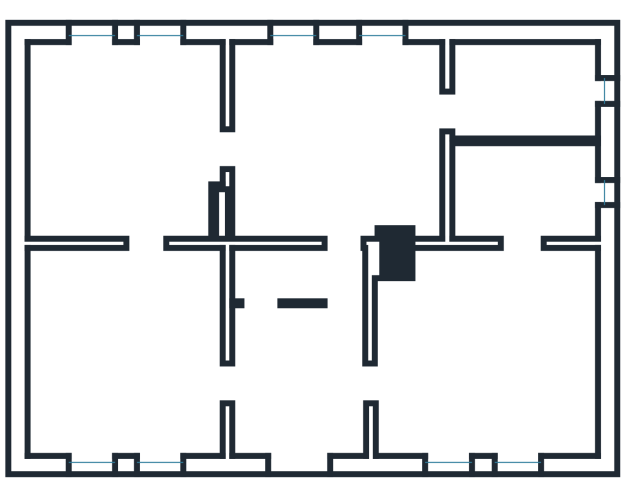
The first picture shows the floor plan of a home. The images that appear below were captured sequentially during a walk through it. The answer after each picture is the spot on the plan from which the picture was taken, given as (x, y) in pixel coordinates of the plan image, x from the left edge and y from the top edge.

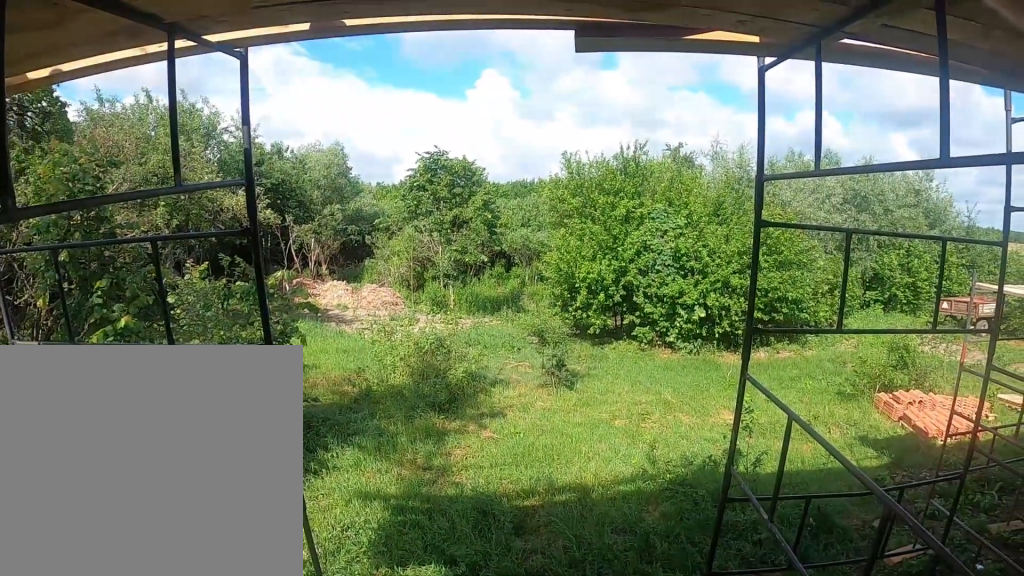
(107, 75)
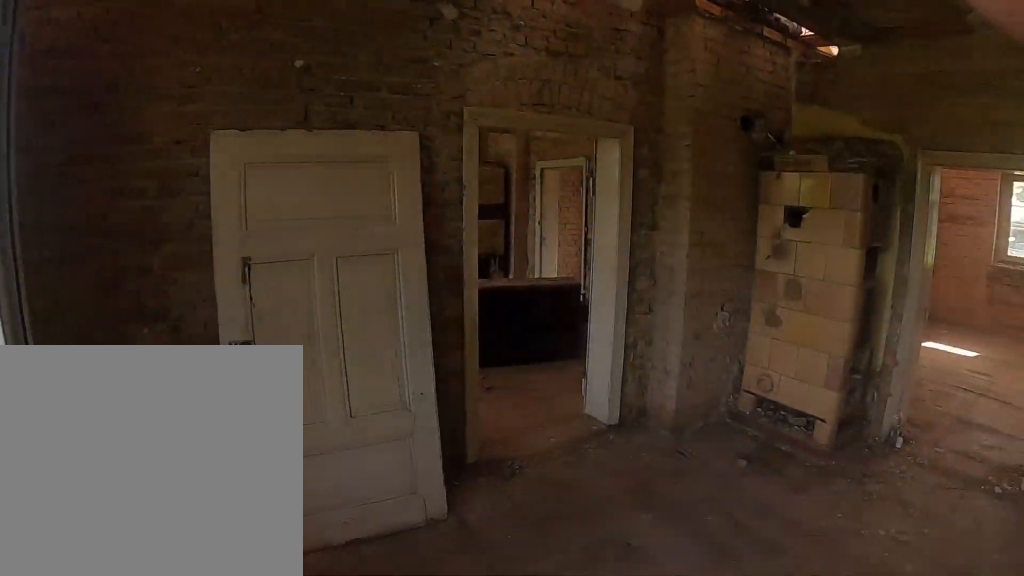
(160, 122)
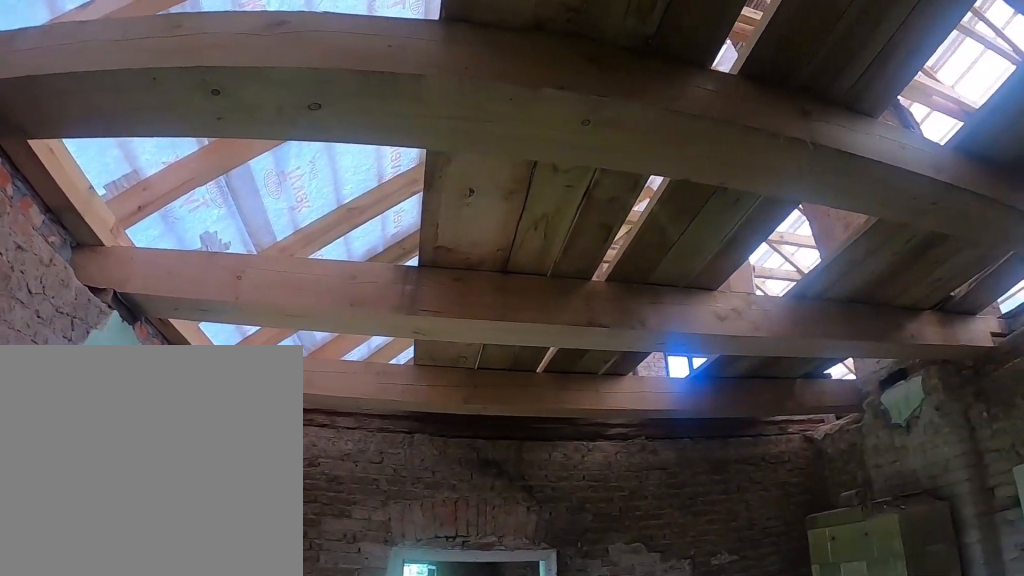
(326, 129)
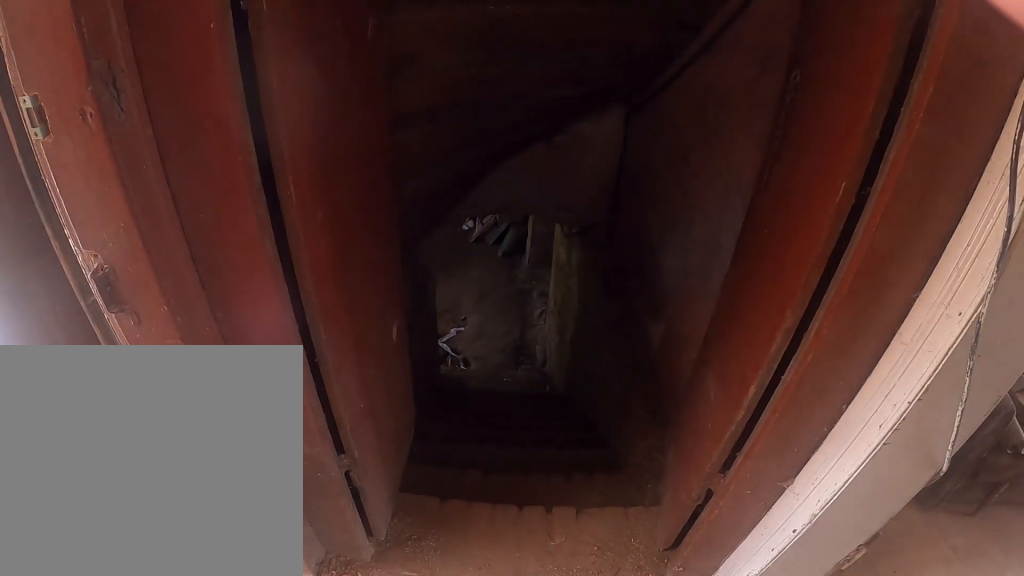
(344, 283)
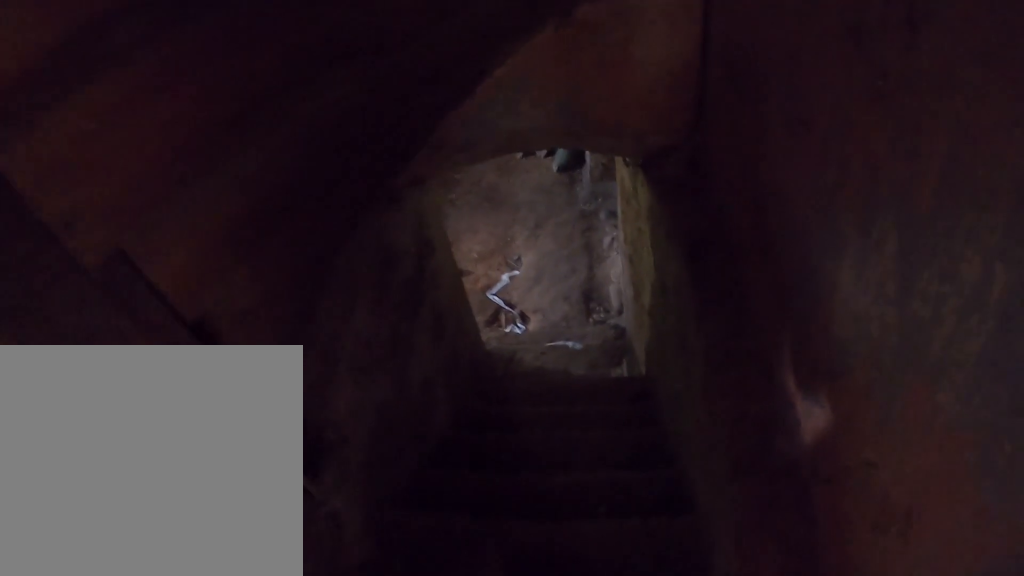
(321, 272)
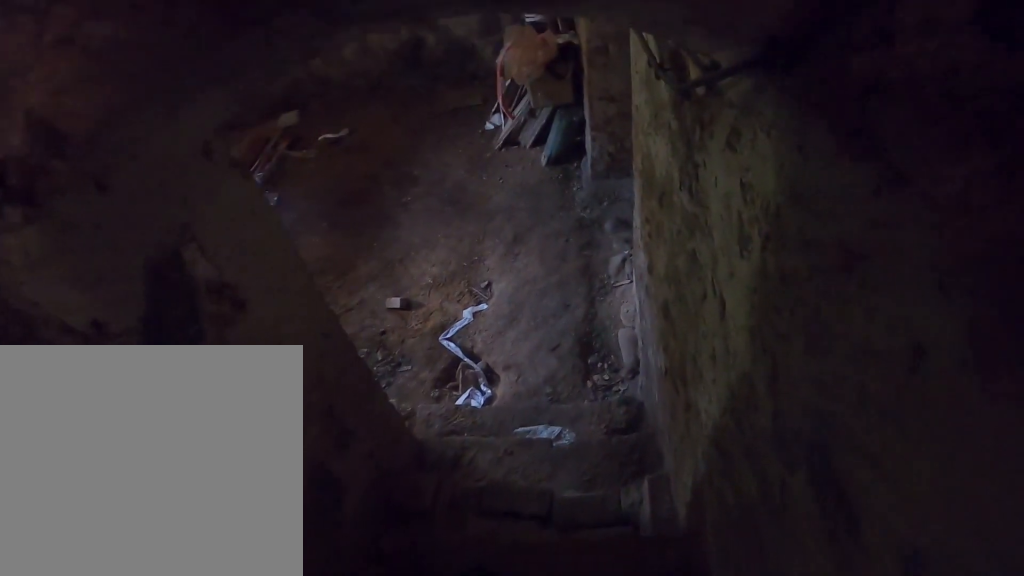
(274, 268)
